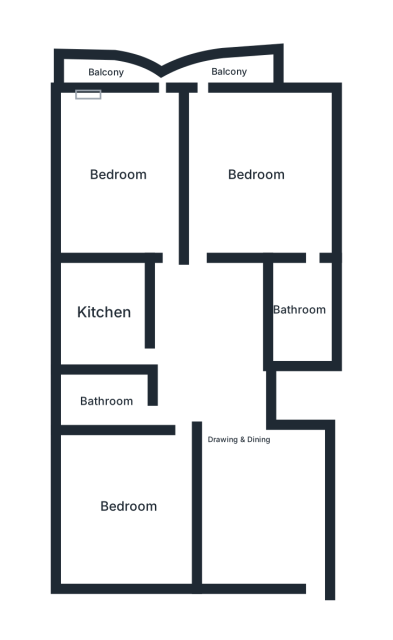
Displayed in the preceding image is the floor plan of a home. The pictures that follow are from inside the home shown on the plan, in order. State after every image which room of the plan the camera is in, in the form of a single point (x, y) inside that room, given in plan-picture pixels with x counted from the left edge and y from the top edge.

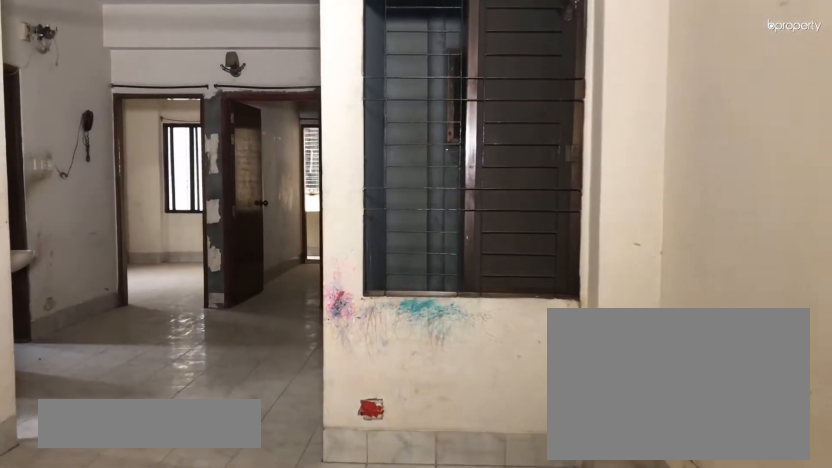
(240, 440)
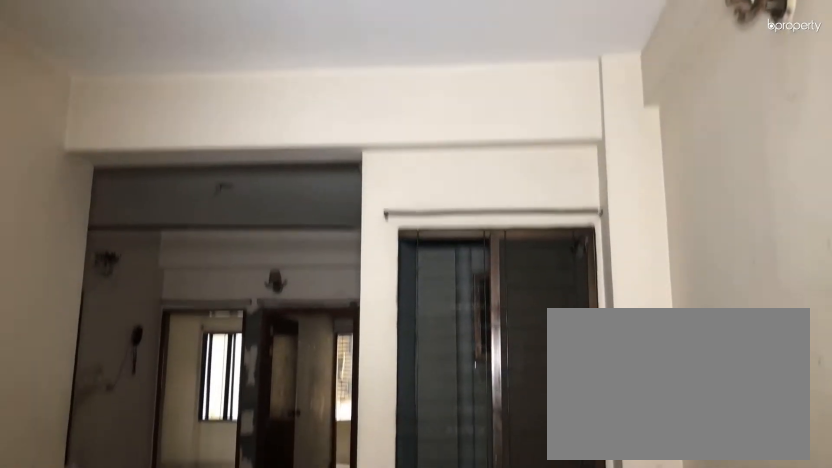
(241, 439)
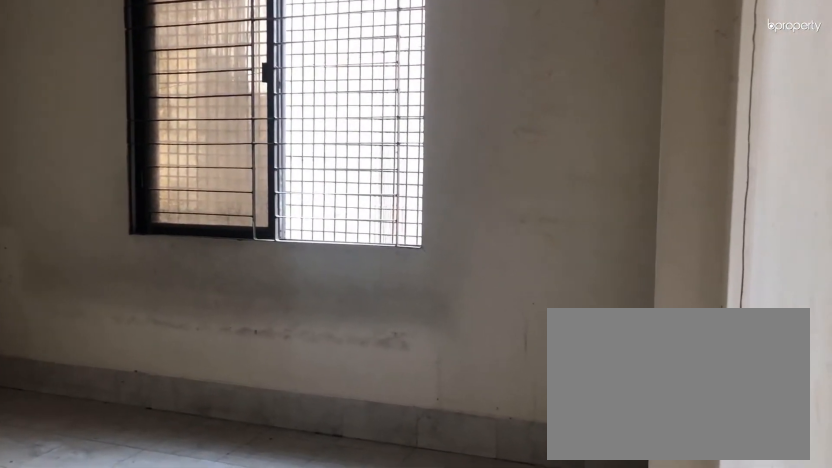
(128, 506)
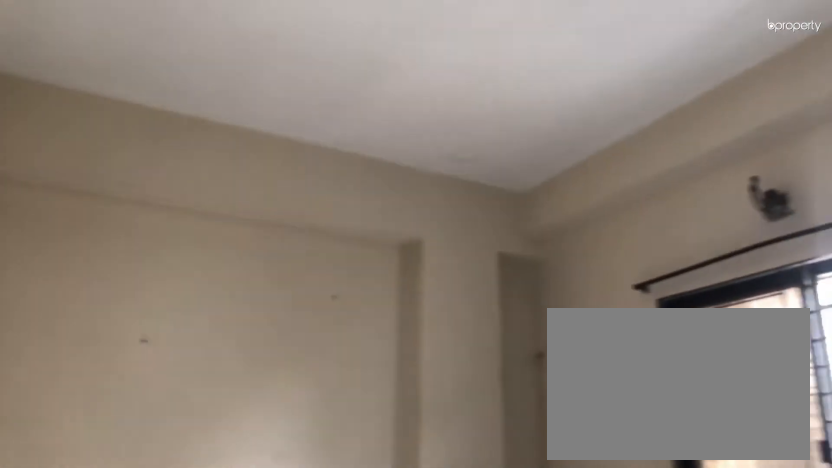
(128, 506)
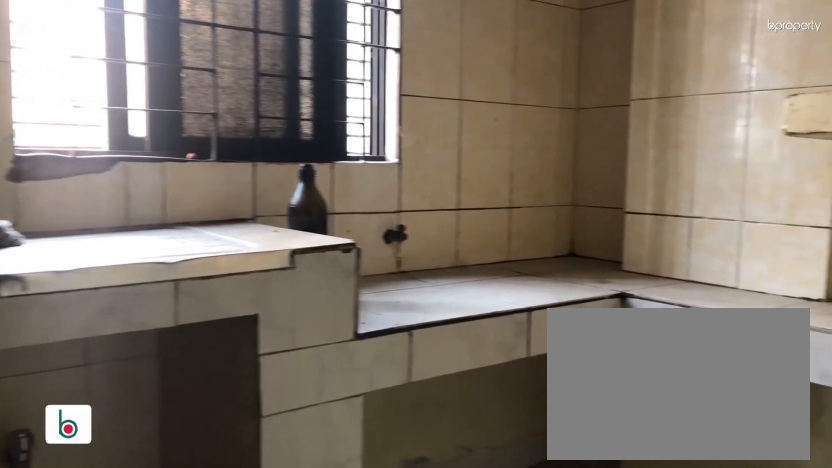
(104, 311)
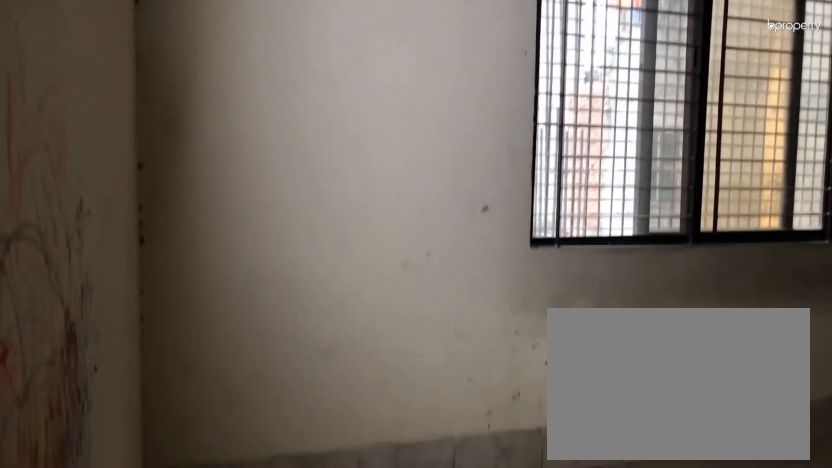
(118, 172)
